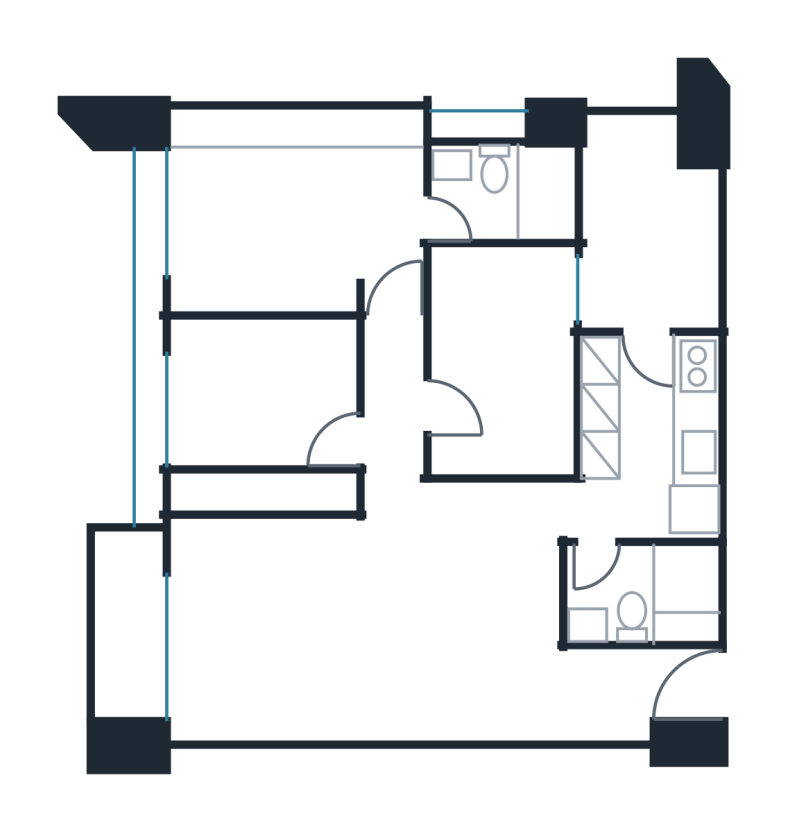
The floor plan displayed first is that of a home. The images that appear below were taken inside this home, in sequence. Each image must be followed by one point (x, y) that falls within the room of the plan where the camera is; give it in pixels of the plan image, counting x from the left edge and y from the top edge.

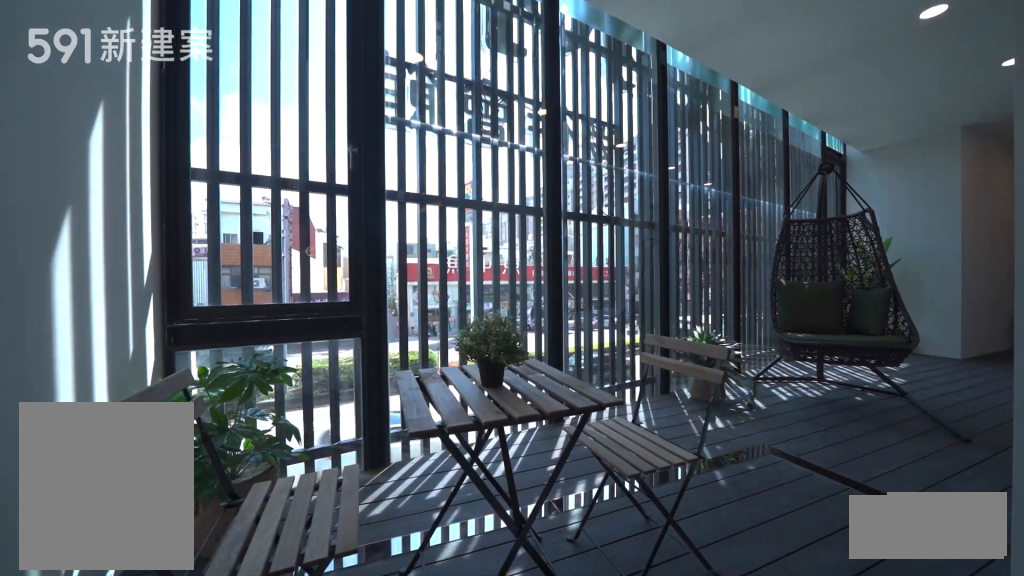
(130, 626)
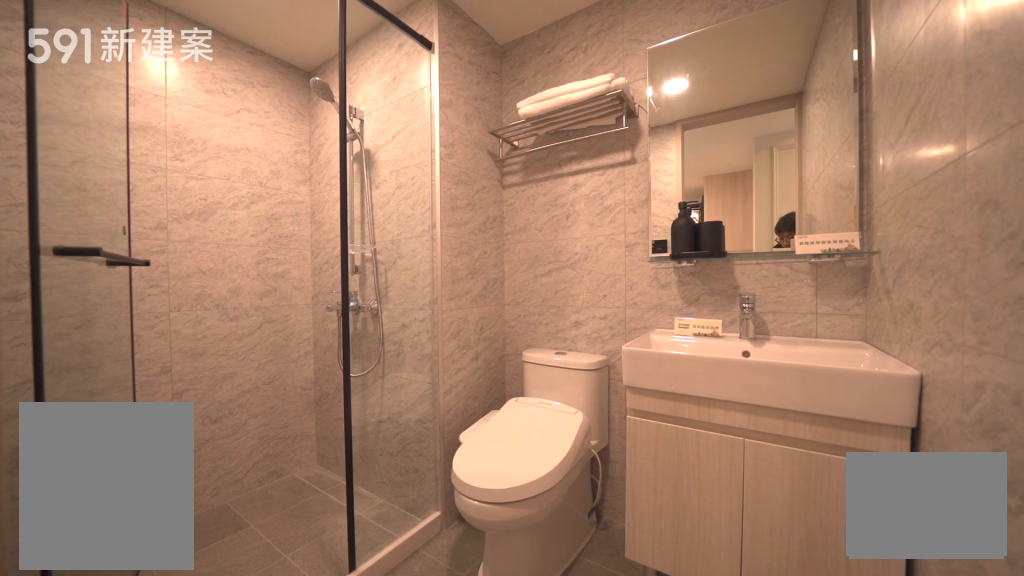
(641, 594)
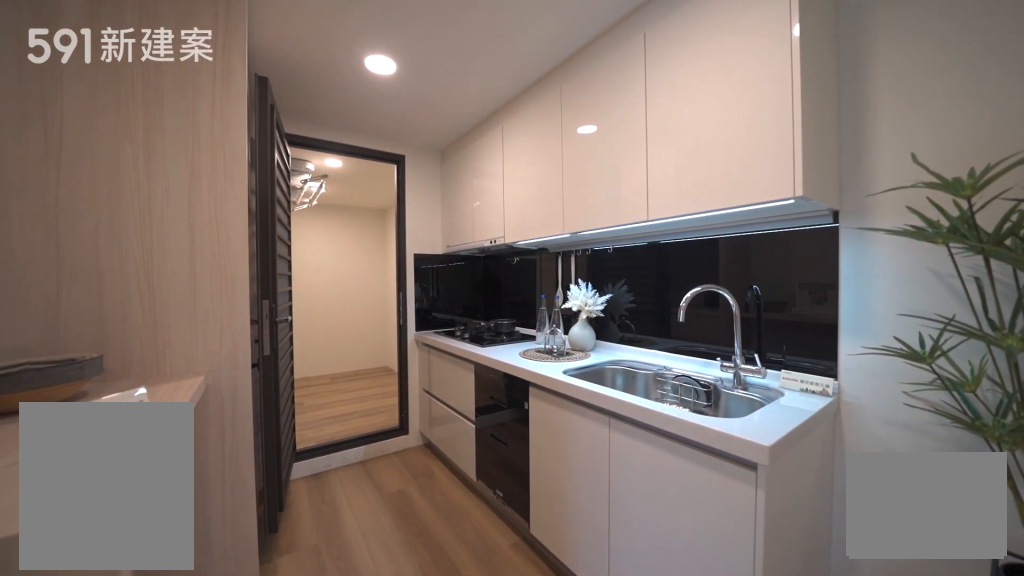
(646, 432)
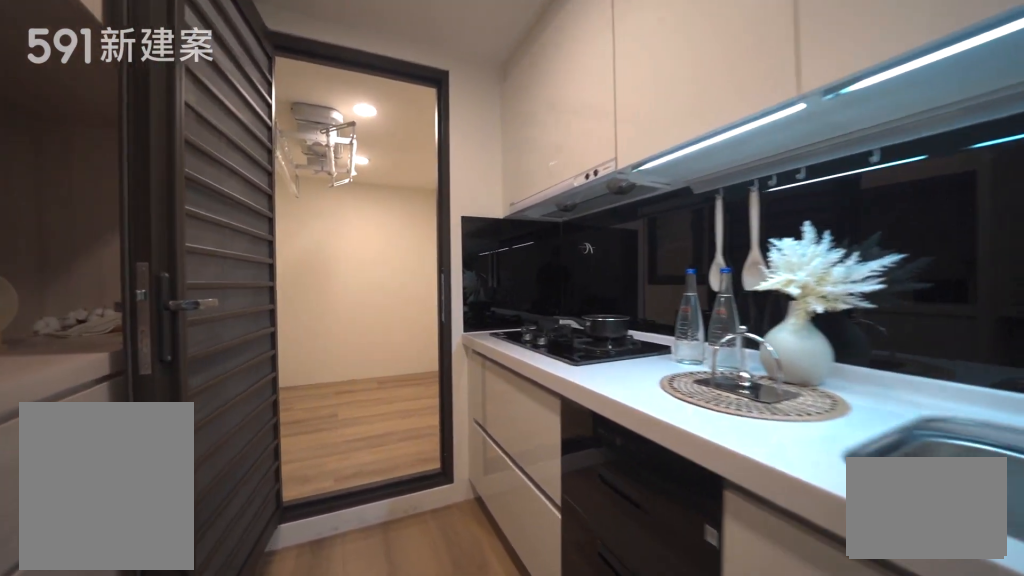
(646, 432)
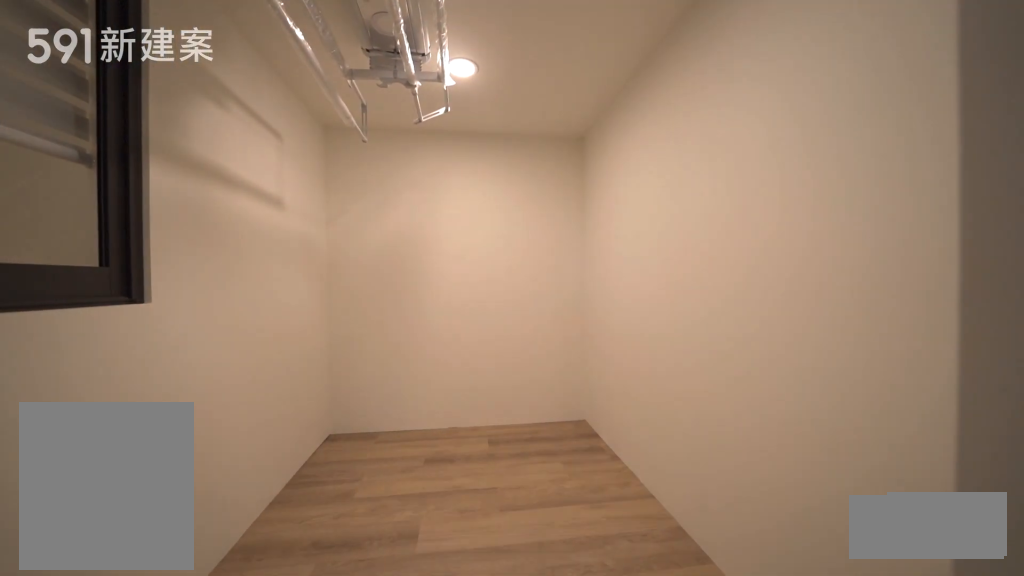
(650, 233)
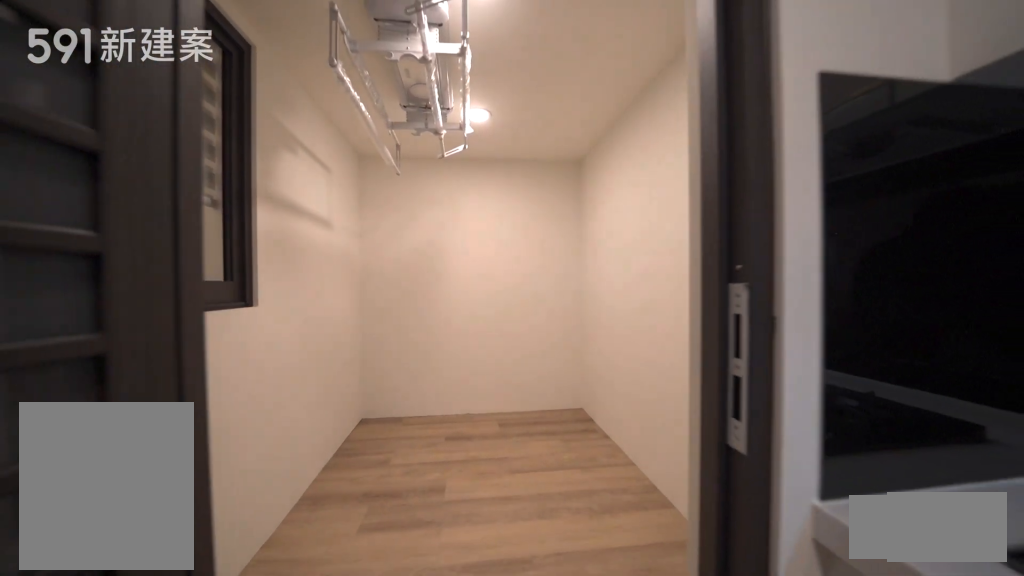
(650, 233)
